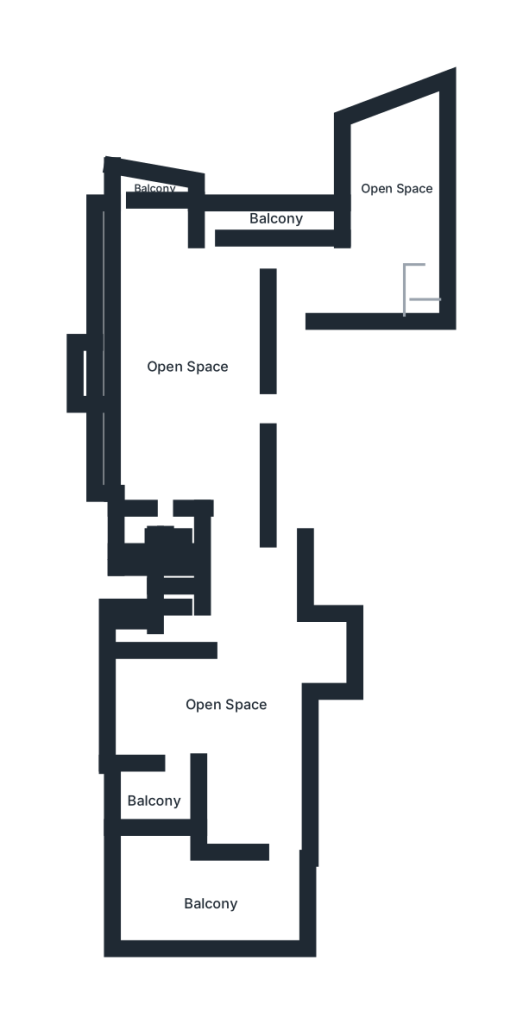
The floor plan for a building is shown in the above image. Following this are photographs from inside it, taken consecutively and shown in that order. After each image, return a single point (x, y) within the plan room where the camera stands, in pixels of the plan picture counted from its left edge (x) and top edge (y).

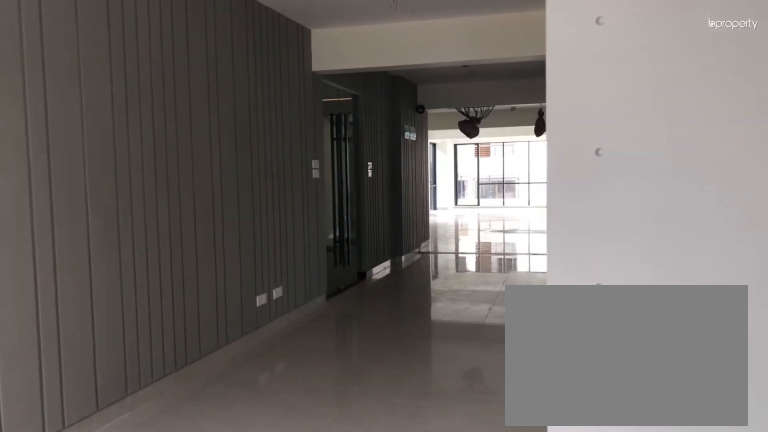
(196, 376)
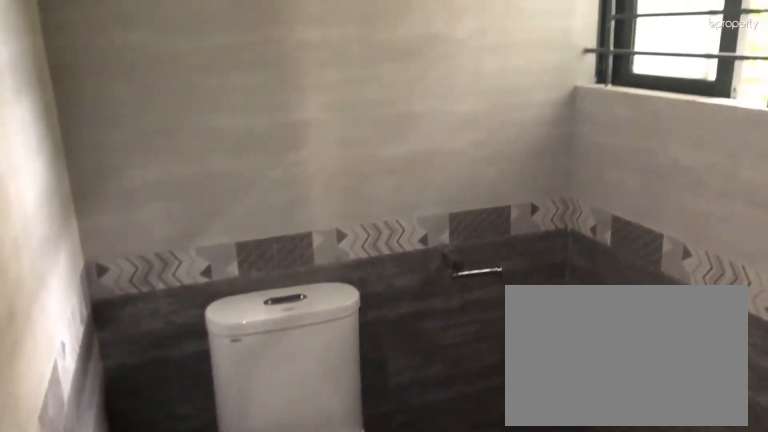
(133, 546)
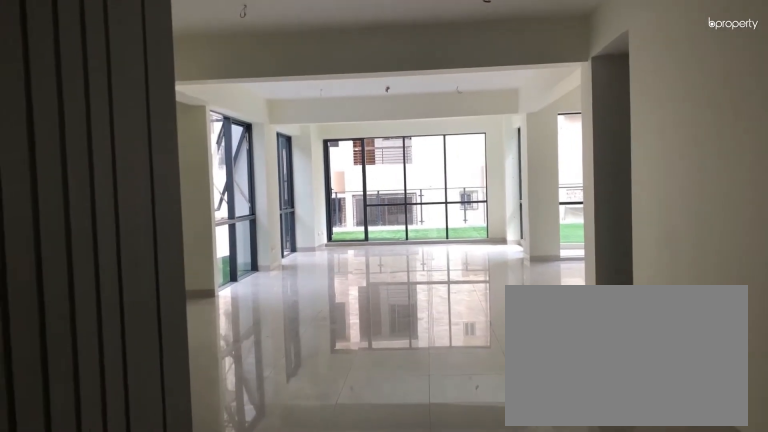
(222, 698)
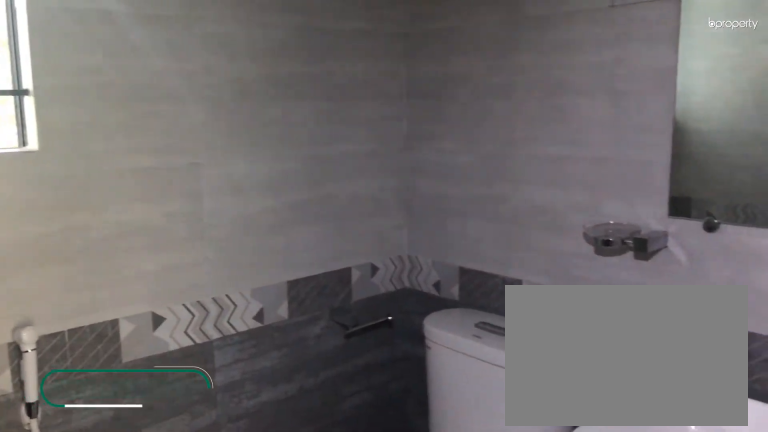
(132, 627)
